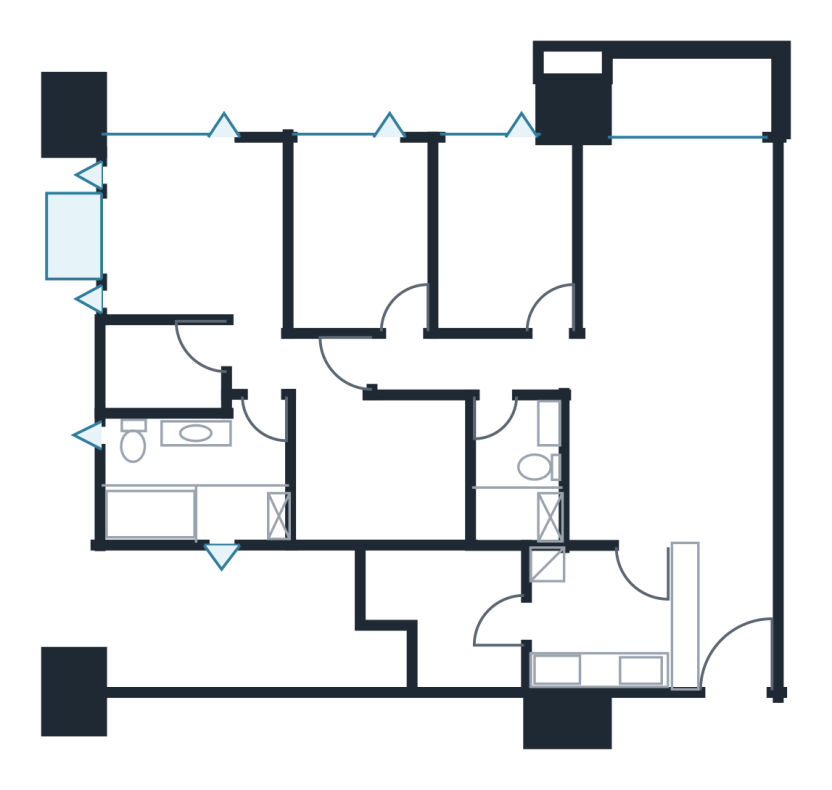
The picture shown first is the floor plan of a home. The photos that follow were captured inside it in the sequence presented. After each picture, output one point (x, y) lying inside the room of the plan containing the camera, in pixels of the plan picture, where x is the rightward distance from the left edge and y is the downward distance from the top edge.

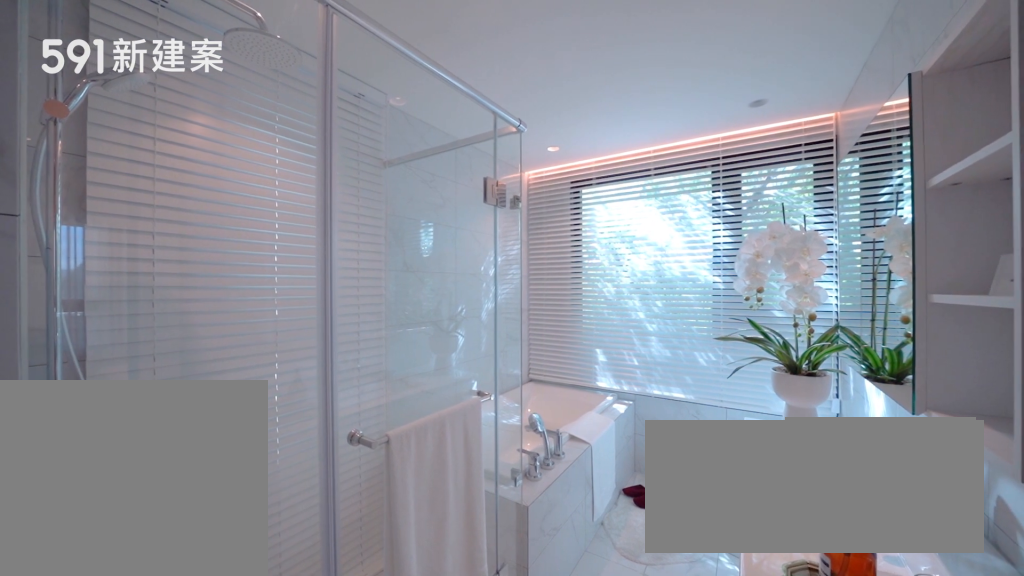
(186, 475)
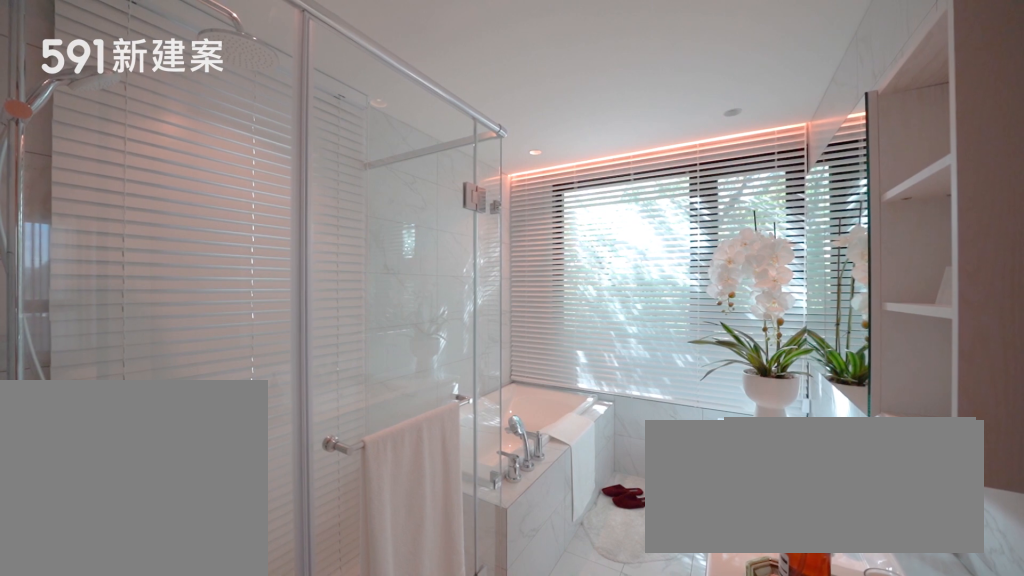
(186, 475)
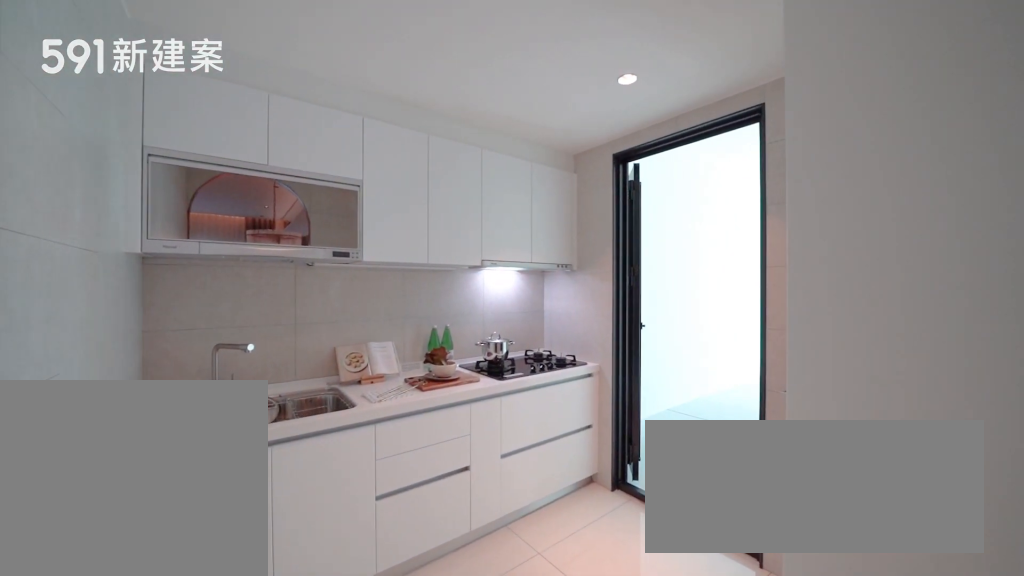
(595, 619)
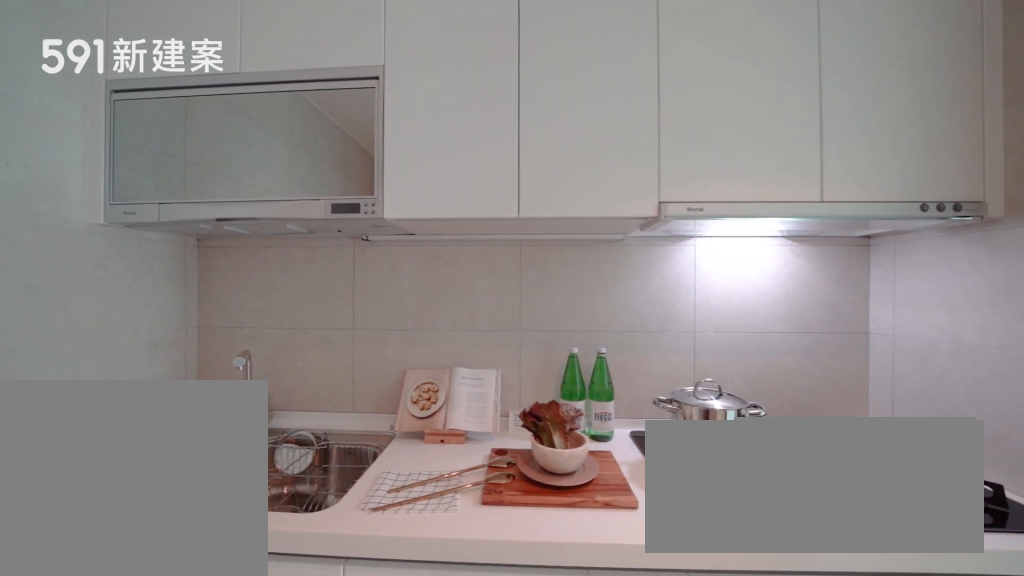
(595, 619)
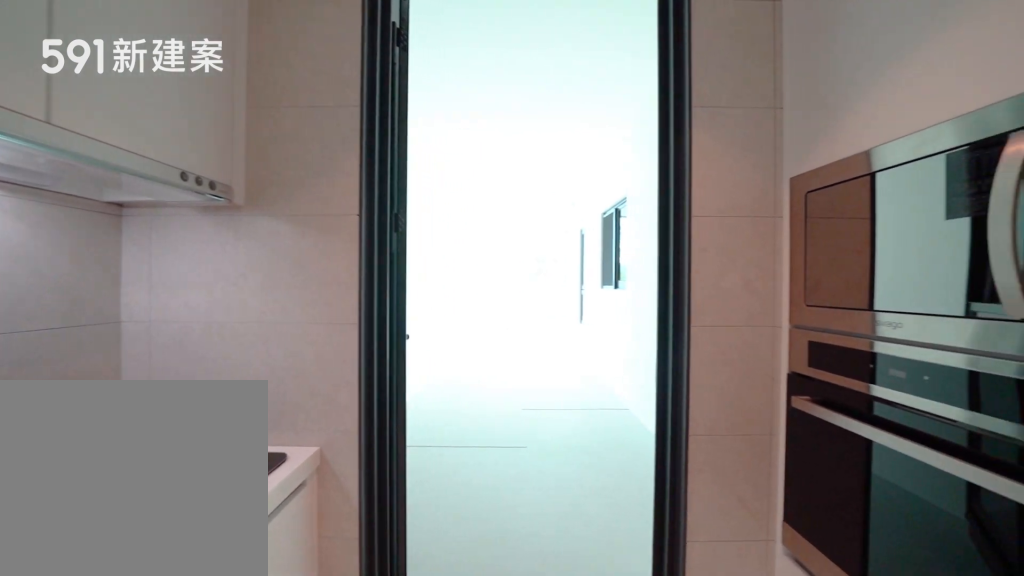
(595, 619)
